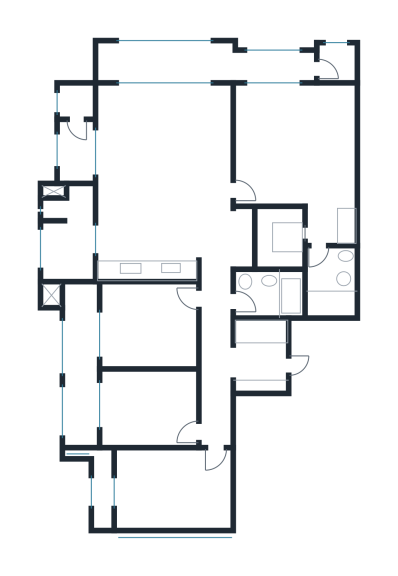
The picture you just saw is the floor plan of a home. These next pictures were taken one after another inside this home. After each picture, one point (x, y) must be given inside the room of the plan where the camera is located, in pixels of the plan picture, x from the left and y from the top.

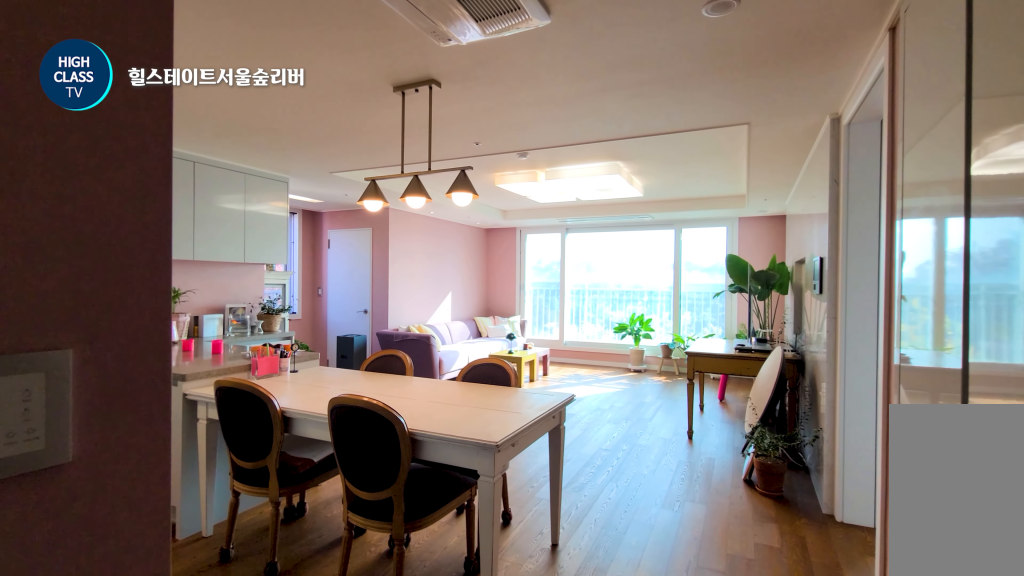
(215, 355)
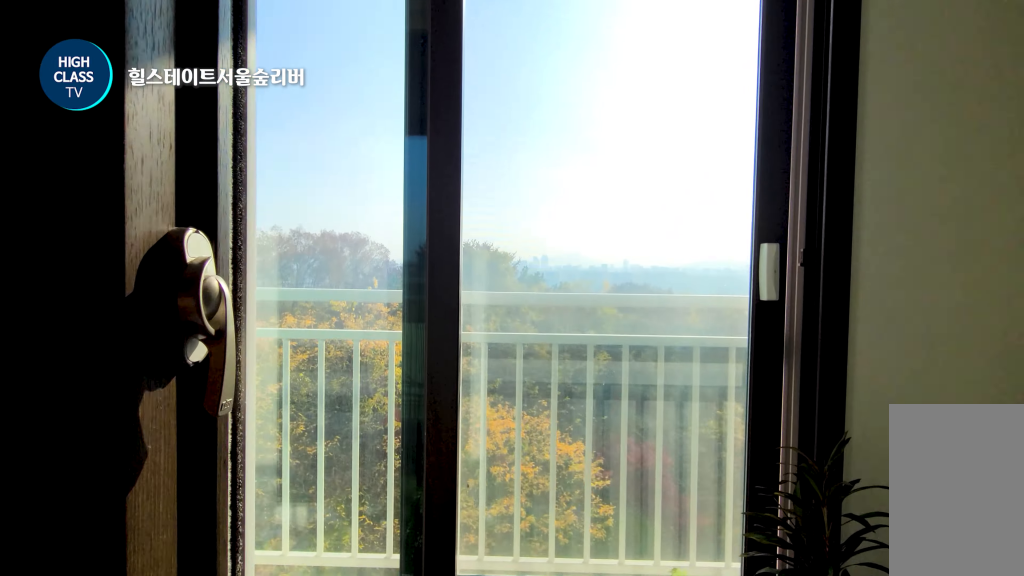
(296, 128)
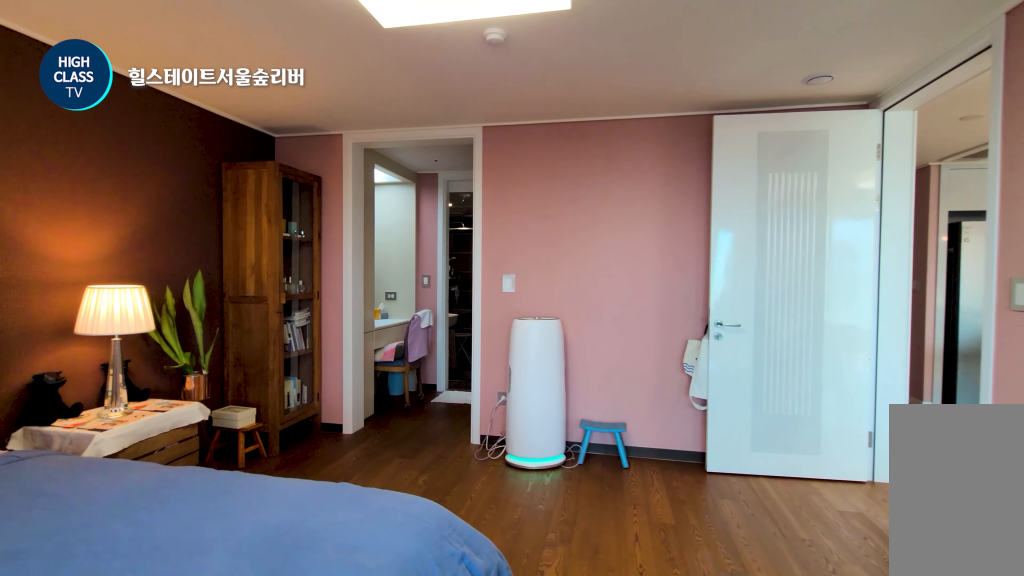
(296, 128)
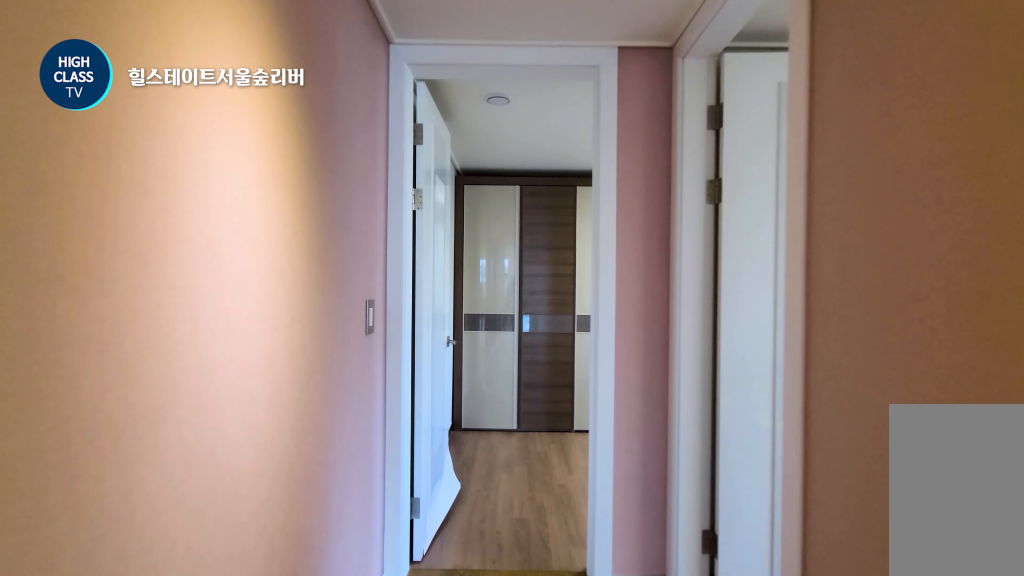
(215, 355)
